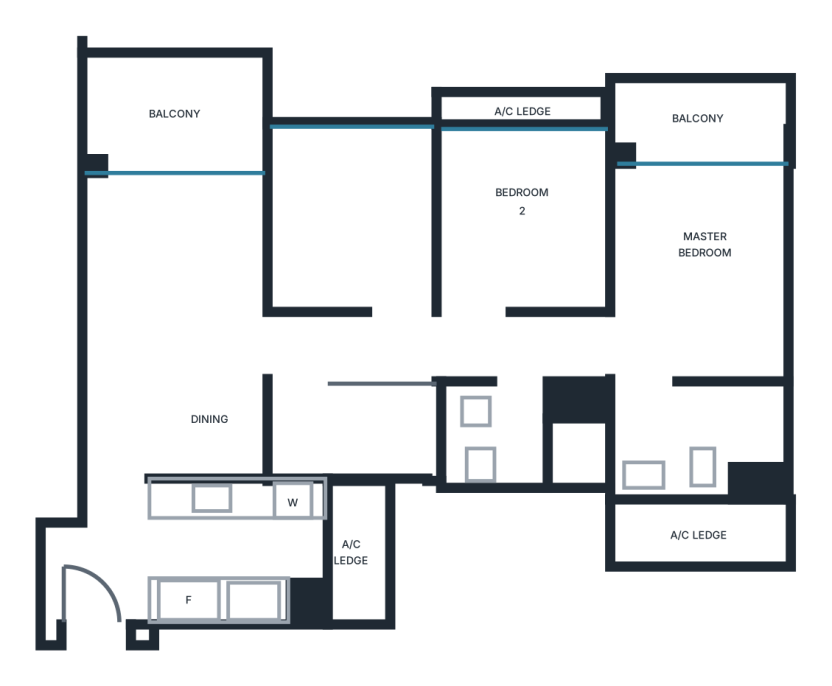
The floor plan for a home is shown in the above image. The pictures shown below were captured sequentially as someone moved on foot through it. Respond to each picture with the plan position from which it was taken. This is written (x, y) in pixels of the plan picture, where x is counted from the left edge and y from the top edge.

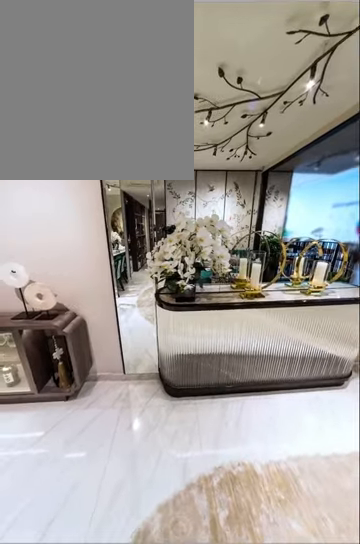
(154, 242)
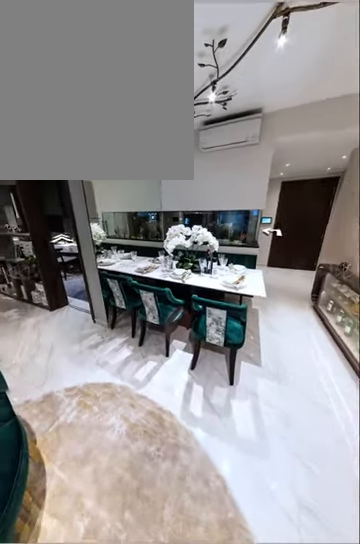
(166, 281)
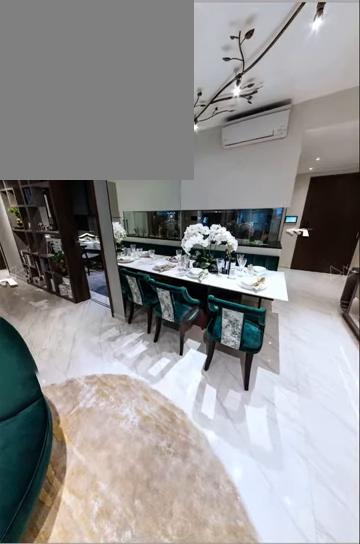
(172, 284)
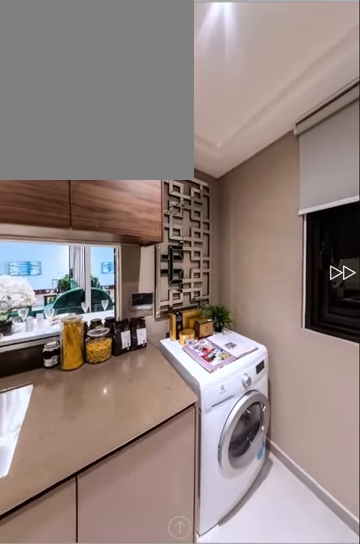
(223, 525)
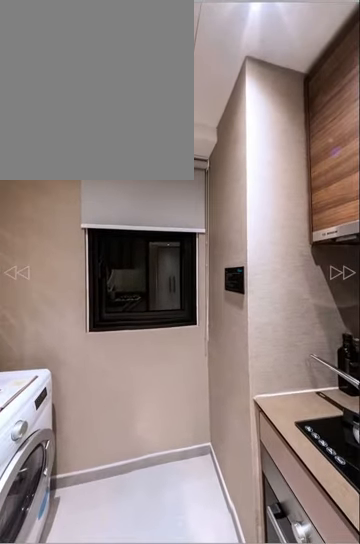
(248, 540)
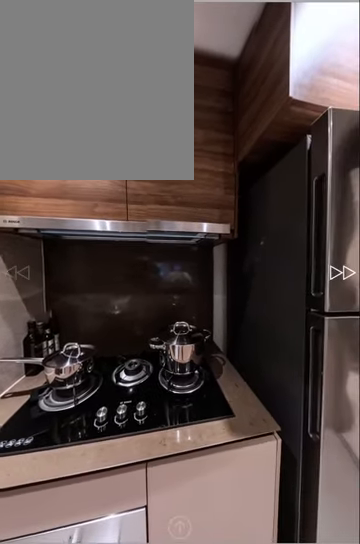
(235, 577)
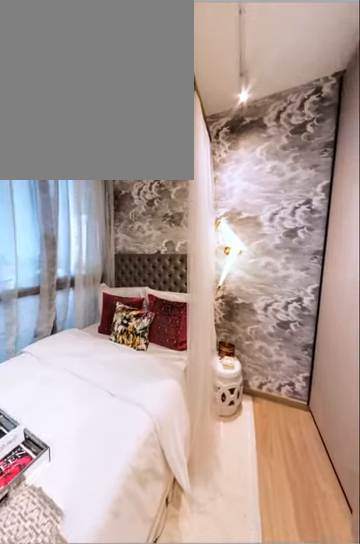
(499, 252)
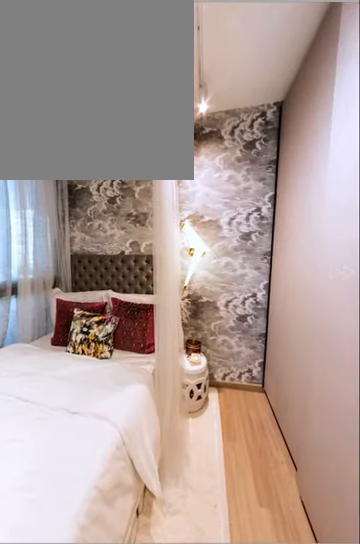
(499, 258)
